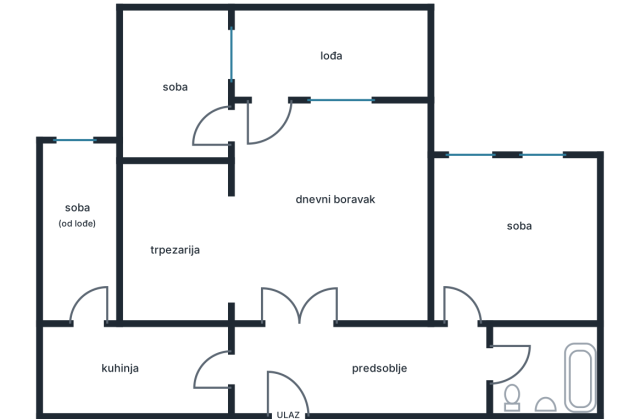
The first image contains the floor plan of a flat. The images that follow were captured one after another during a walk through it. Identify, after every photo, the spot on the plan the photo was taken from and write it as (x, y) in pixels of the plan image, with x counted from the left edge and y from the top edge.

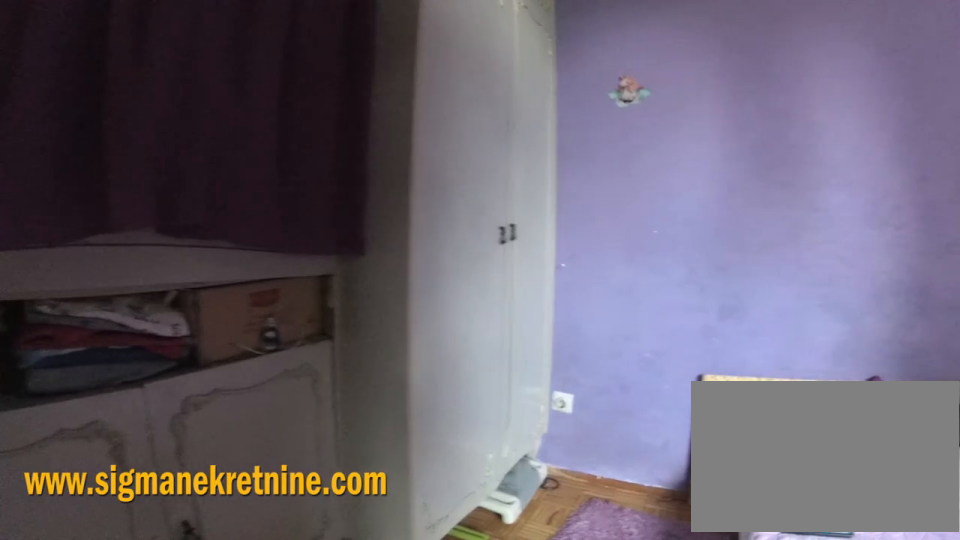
(230, 145)
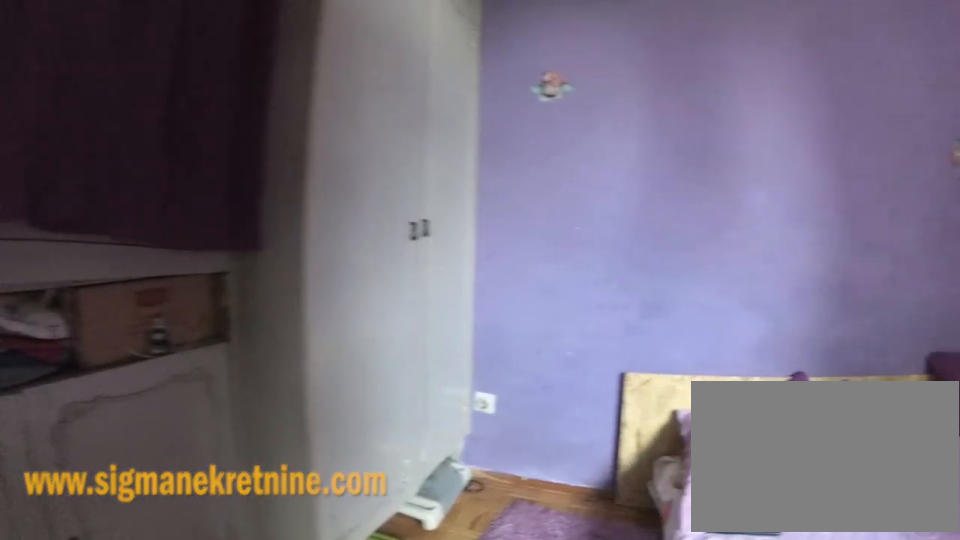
(224, 145)
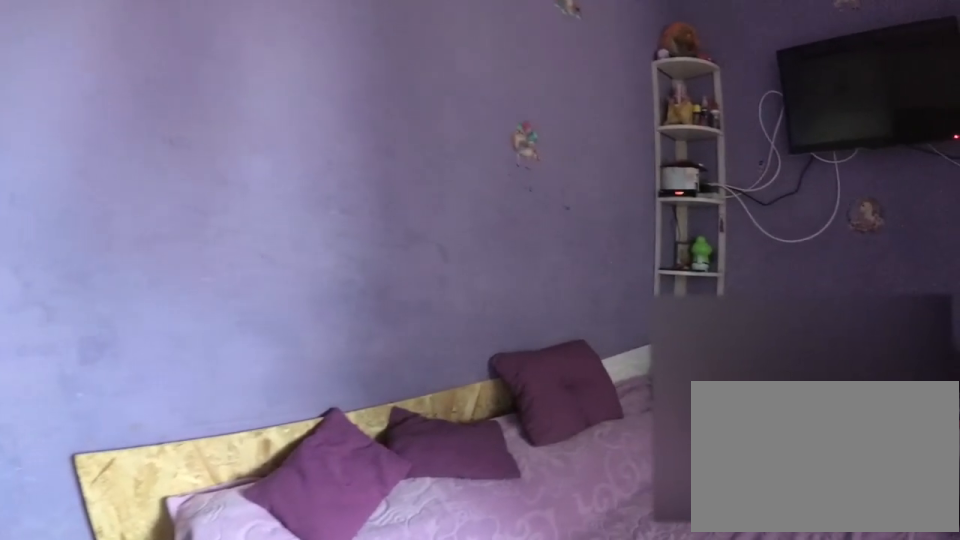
(203, 153)
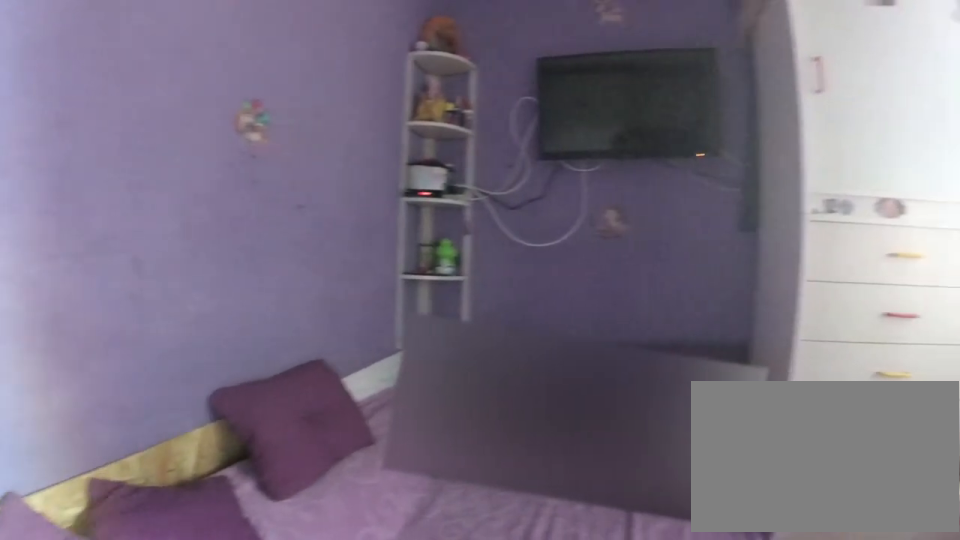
(191, 159)
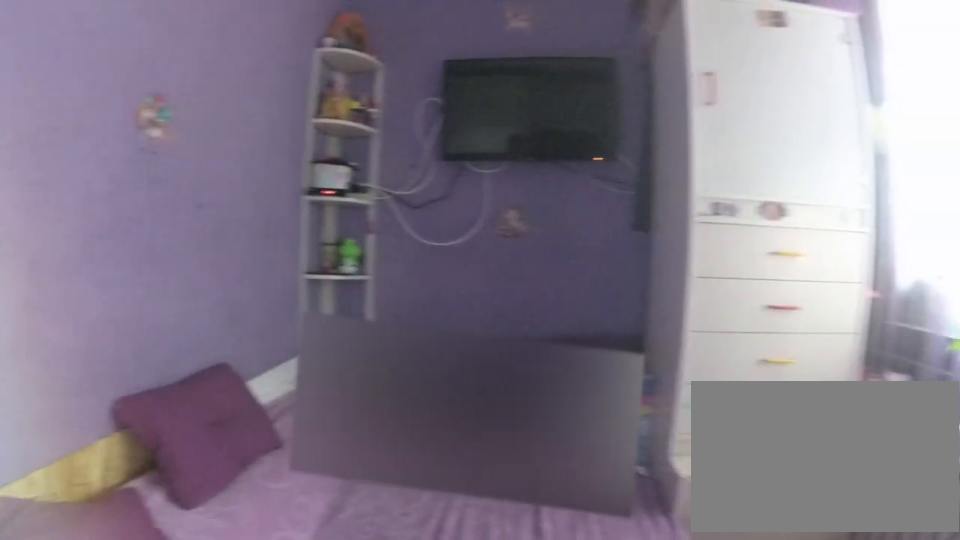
(186, 159)
